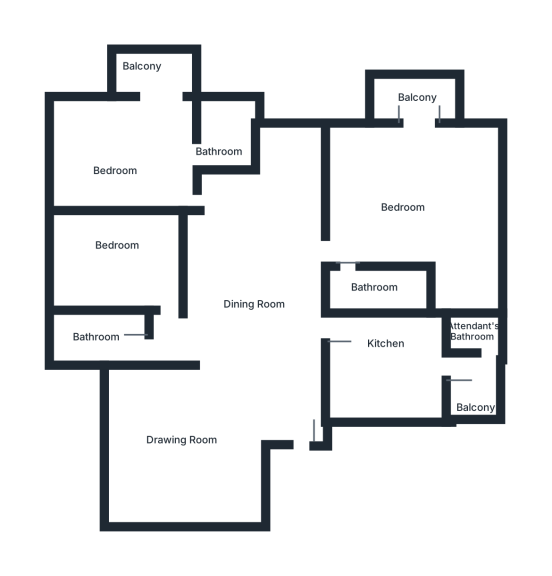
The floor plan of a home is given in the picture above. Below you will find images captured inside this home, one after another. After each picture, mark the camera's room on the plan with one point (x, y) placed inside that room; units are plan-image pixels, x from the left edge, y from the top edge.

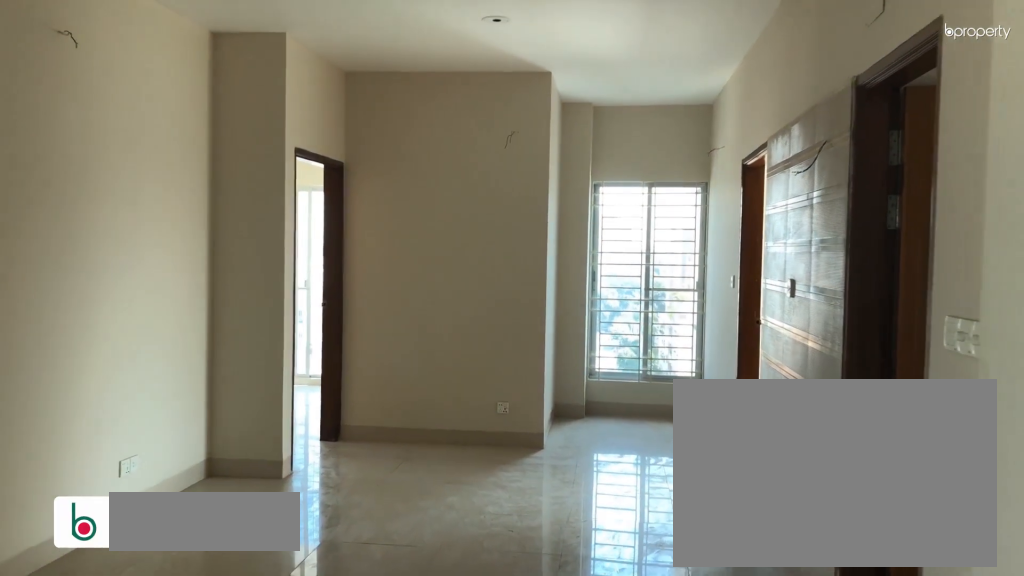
(255, 370)
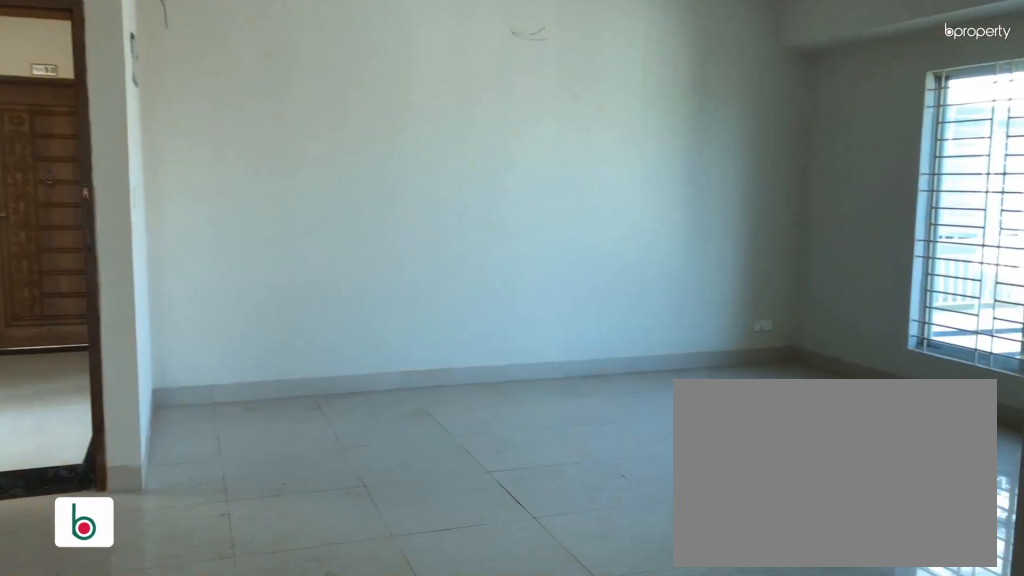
(242, 379)
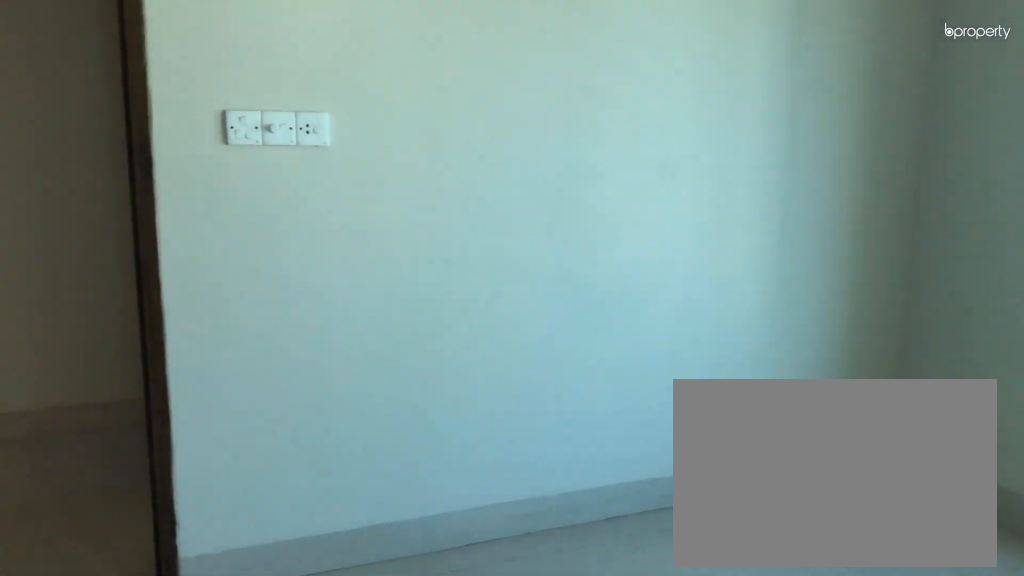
(125, 258)
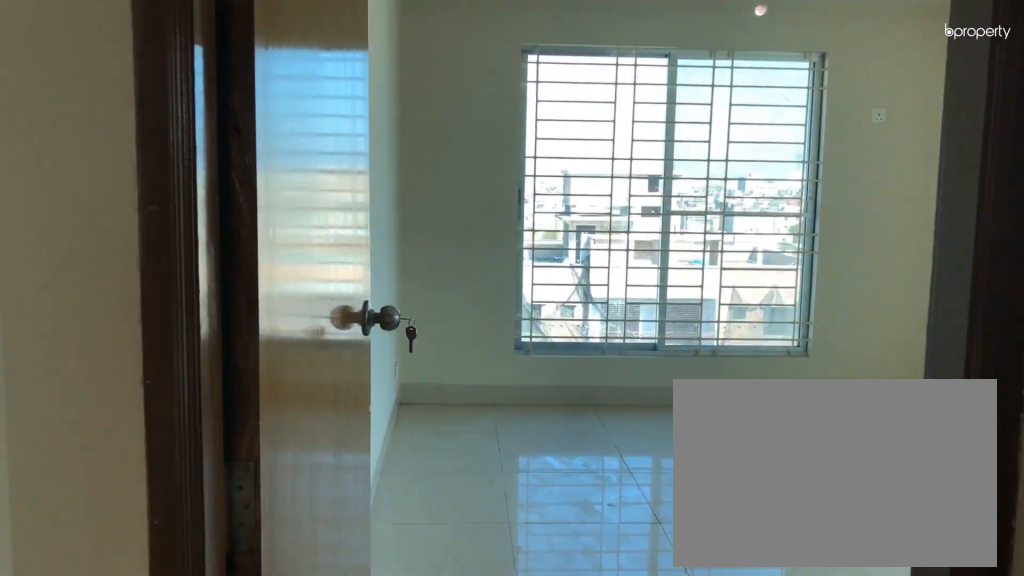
(231, 207)
